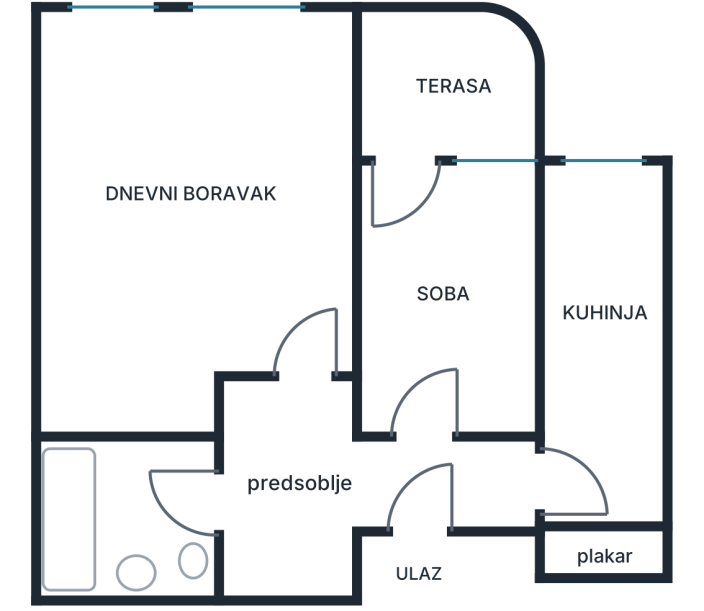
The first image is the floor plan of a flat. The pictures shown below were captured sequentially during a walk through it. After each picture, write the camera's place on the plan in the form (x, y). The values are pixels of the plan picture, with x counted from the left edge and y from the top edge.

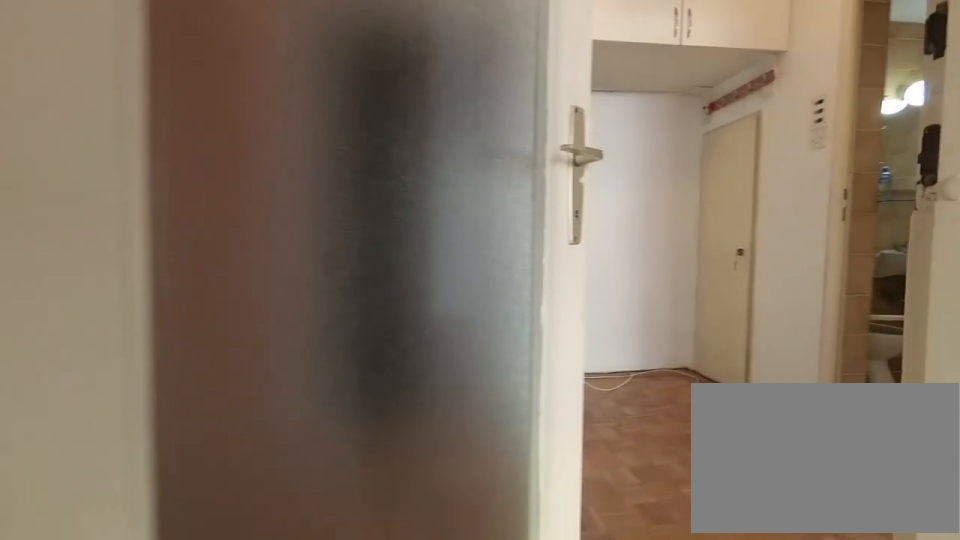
(426, 385)
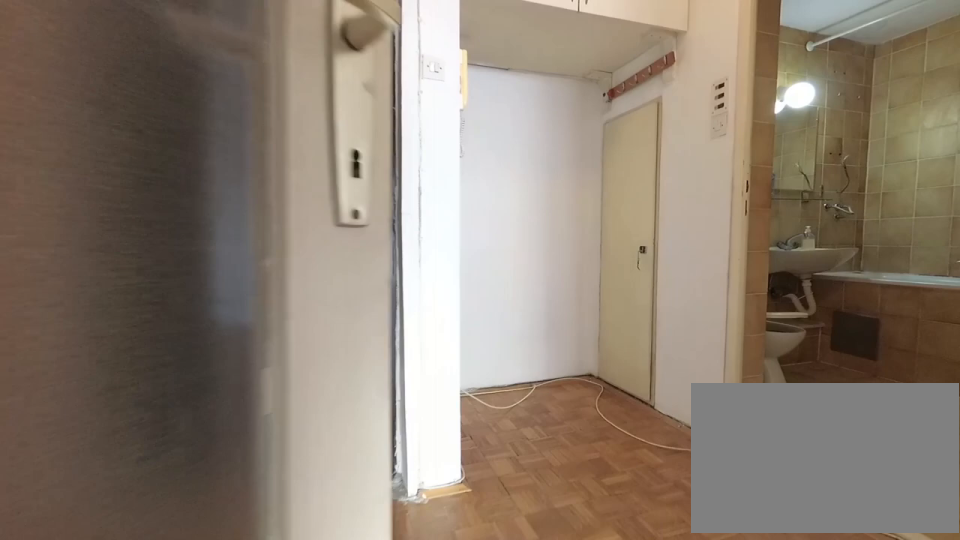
(427, 415)
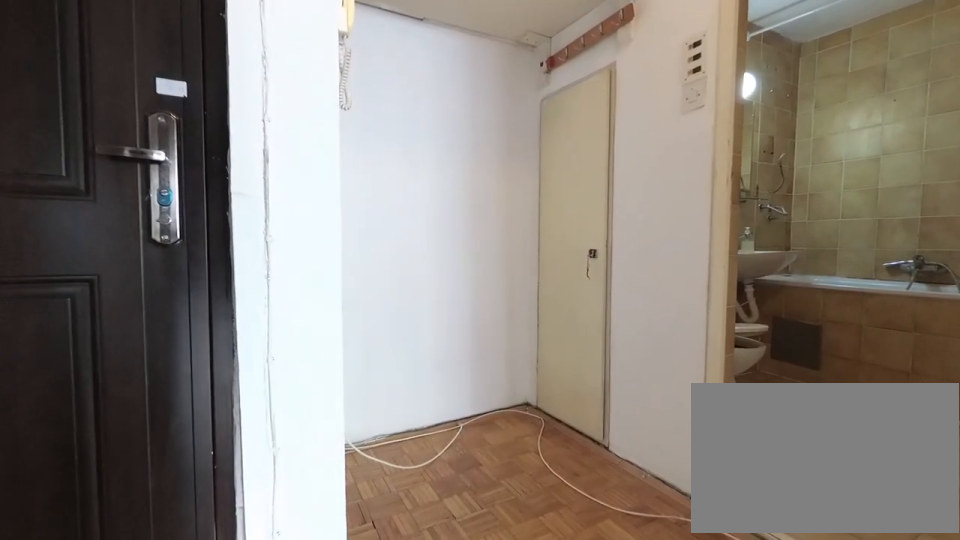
(427, 430)
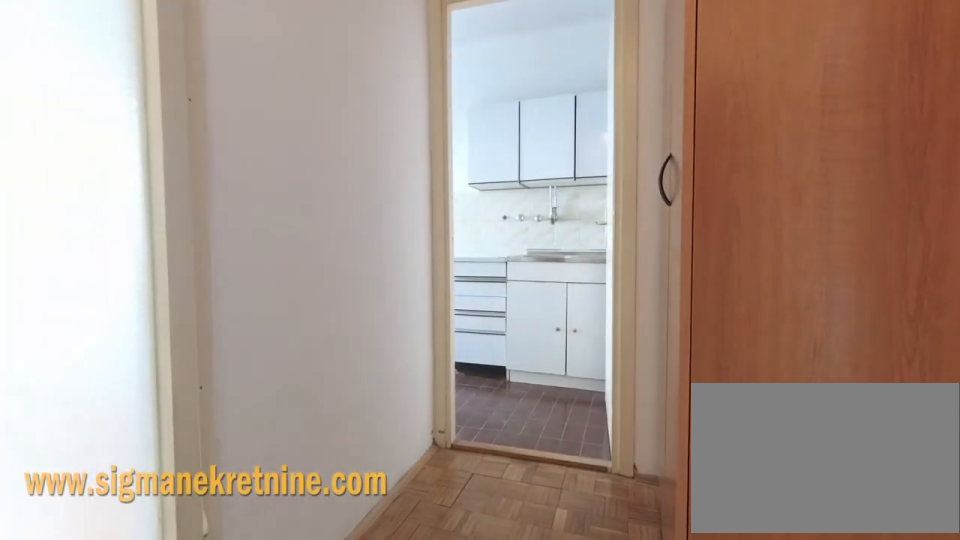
(402, 487)
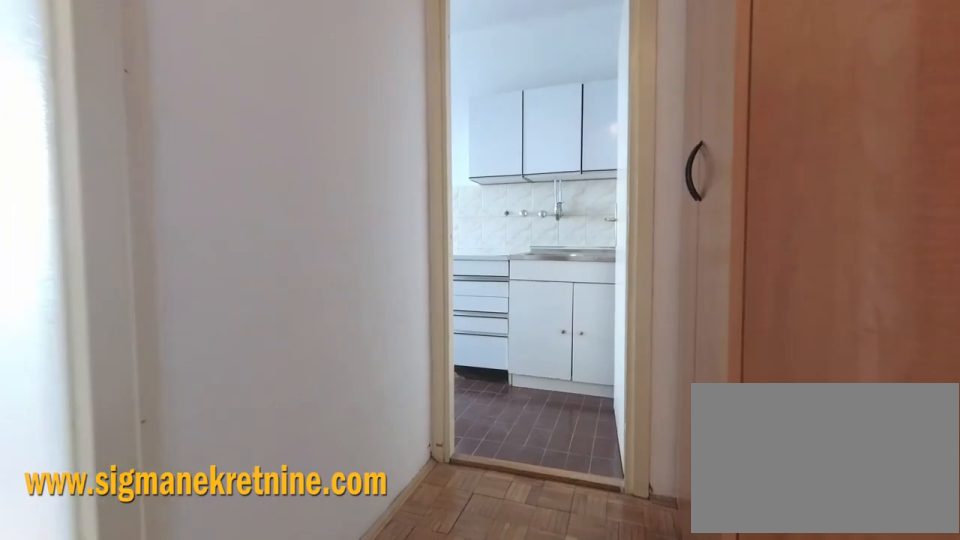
(426, 489)
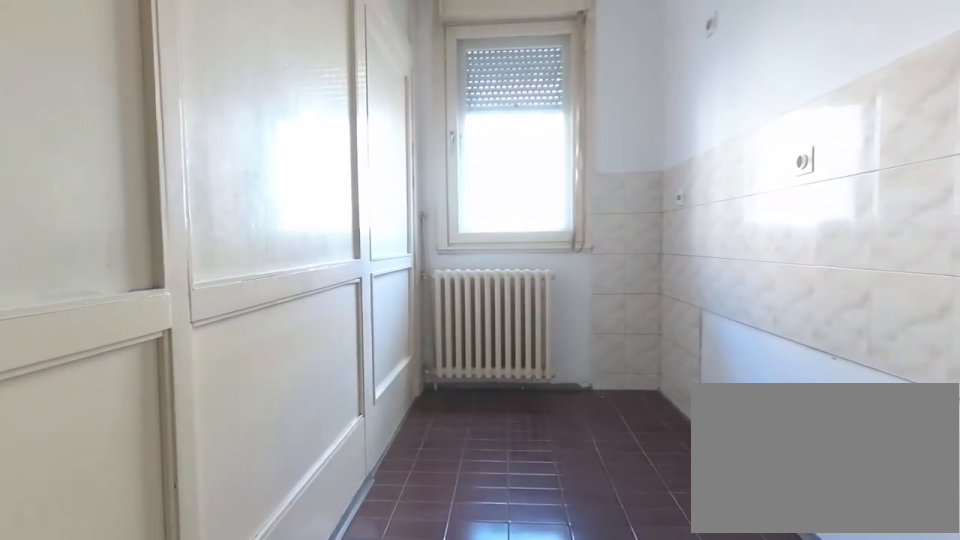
(601, 414)
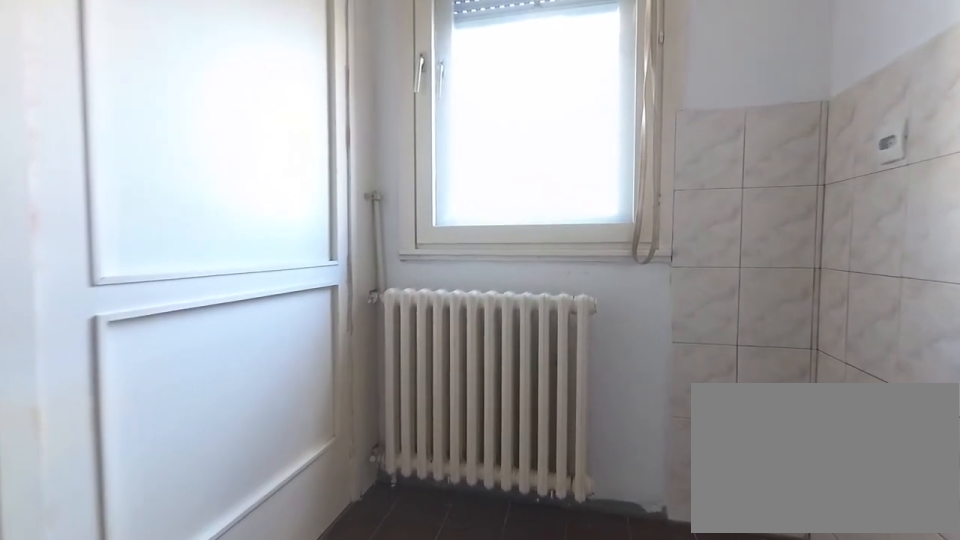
(600, 312)
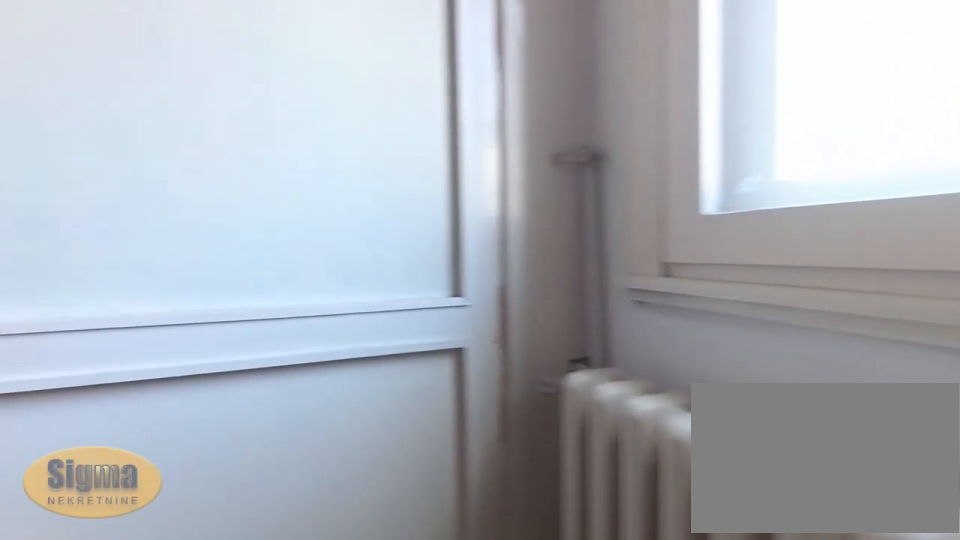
(620, 223)
